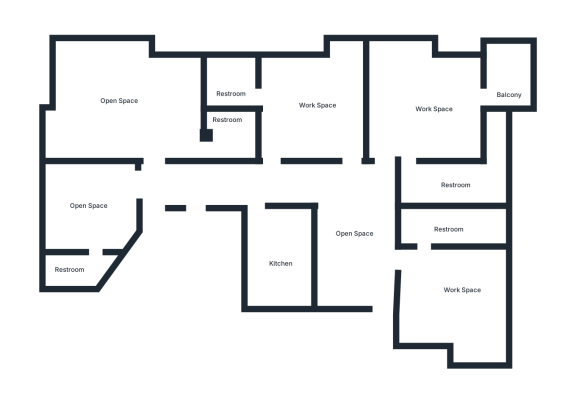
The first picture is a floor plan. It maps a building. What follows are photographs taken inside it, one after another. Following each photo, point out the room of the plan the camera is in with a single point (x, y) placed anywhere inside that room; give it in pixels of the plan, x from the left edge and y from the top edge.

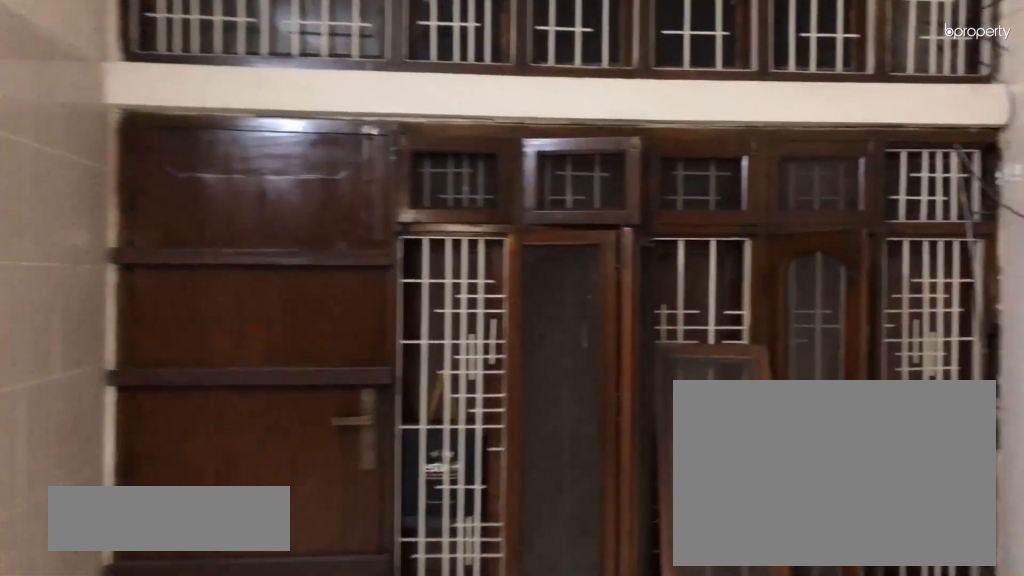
(362, 250)
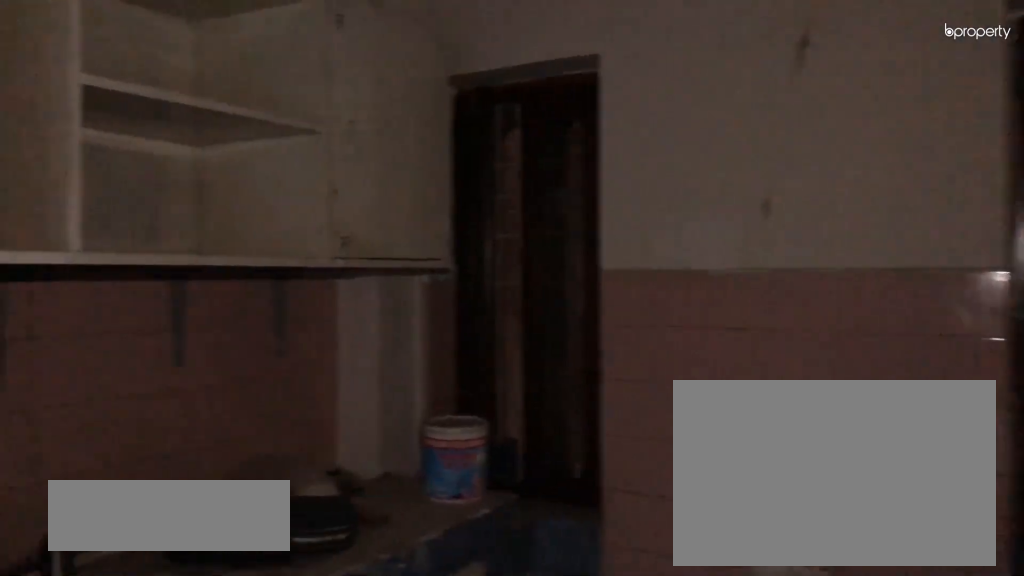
(282, 258)
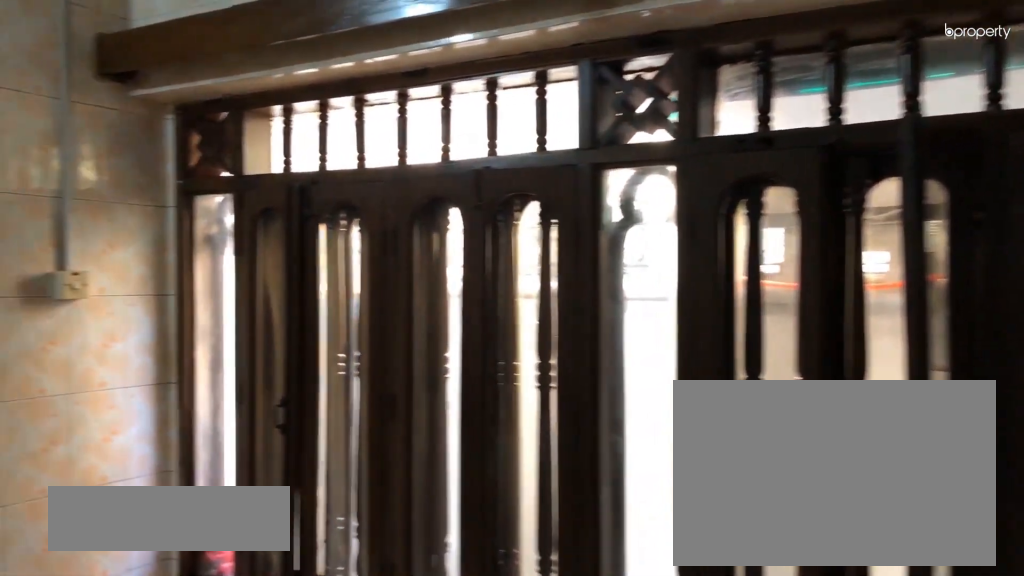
(93, 213)
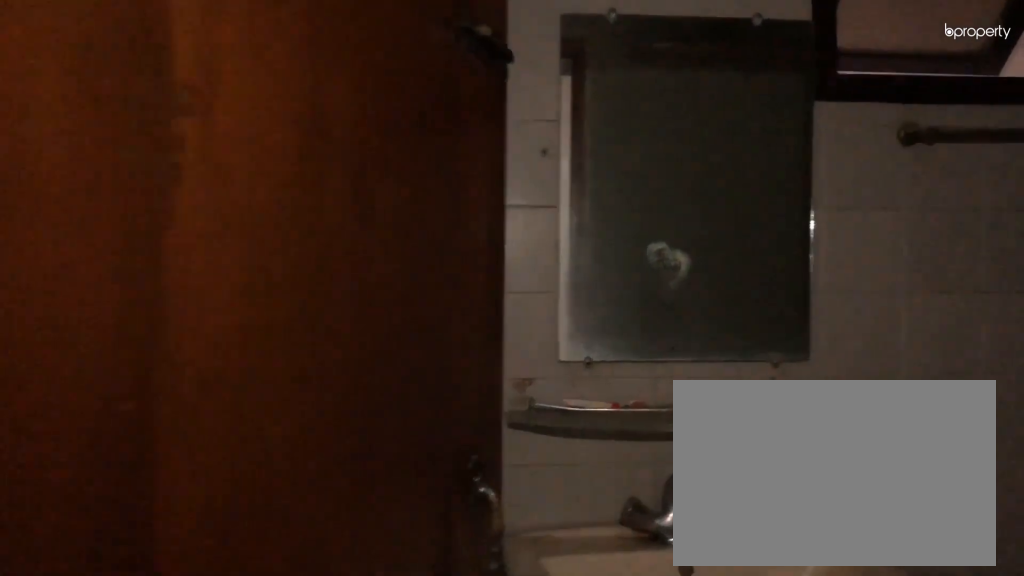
(77, 272)
